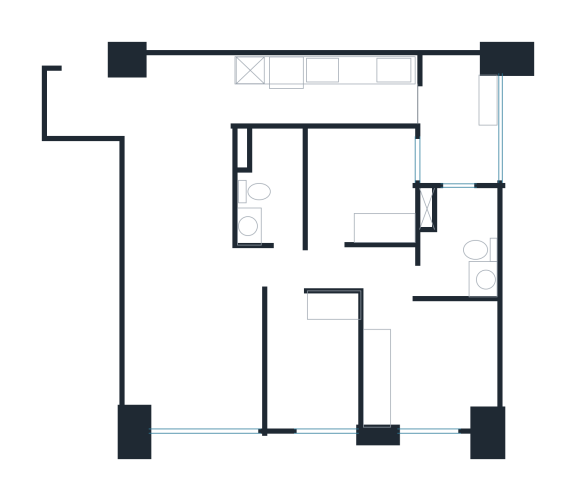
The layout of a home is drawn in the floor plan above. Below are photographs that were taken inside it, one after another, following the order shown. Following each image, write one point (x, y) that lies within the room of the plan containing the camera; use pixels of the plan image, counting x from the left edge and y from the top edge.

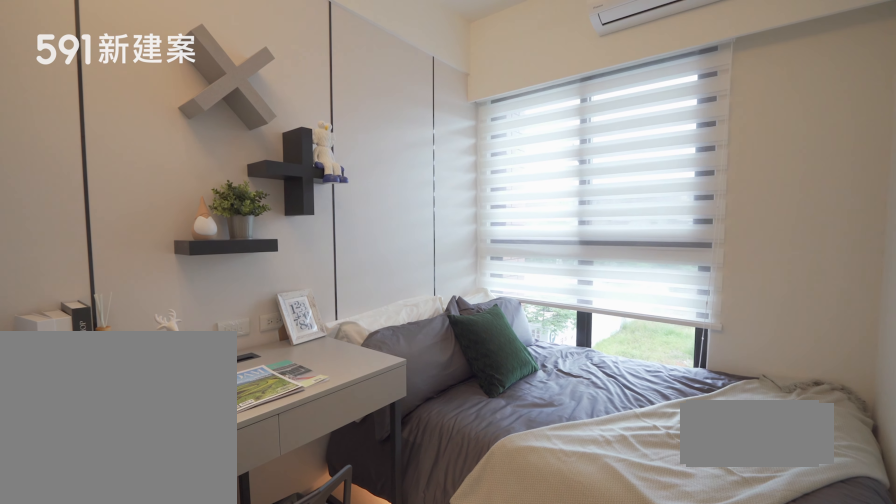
(316, 362)
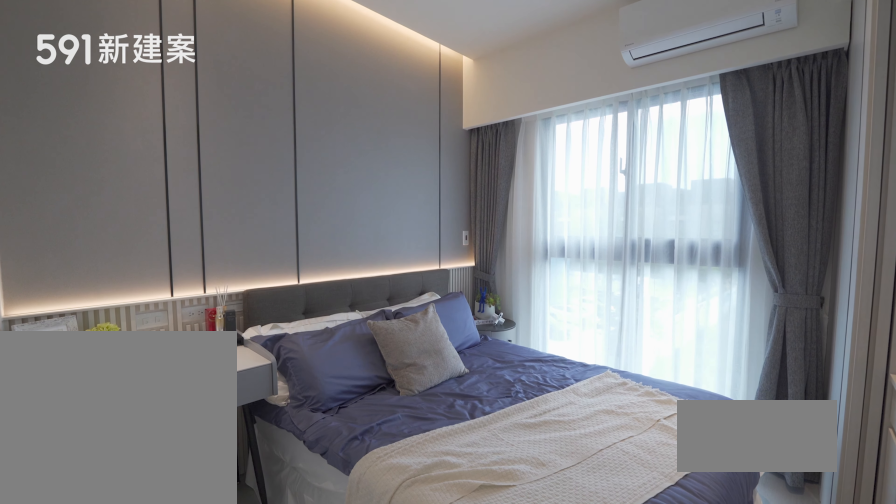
(426, 351)
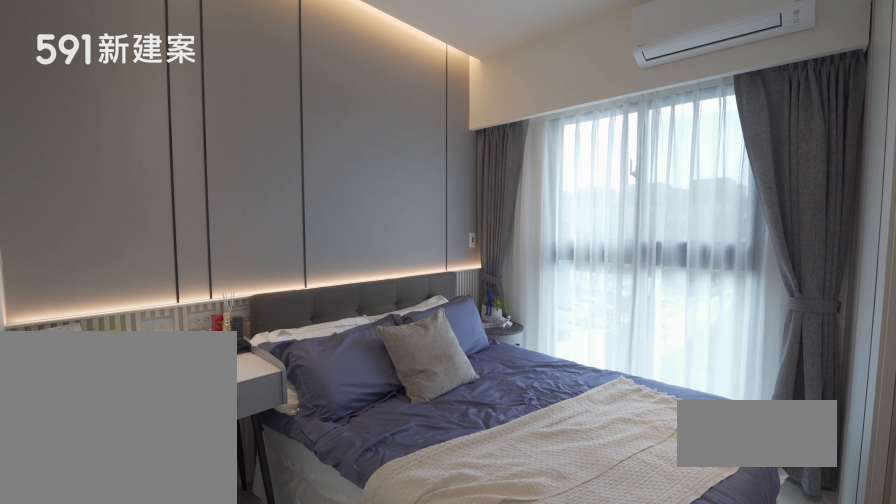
(426, 351)
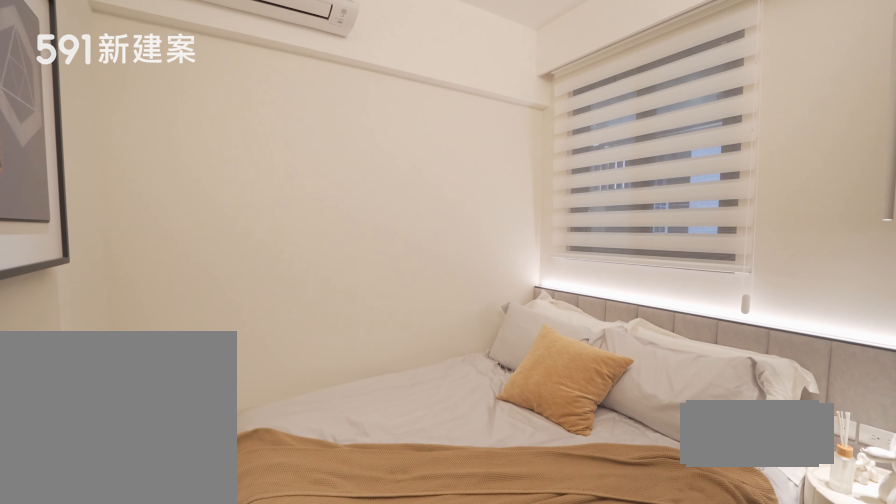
(364, 183)
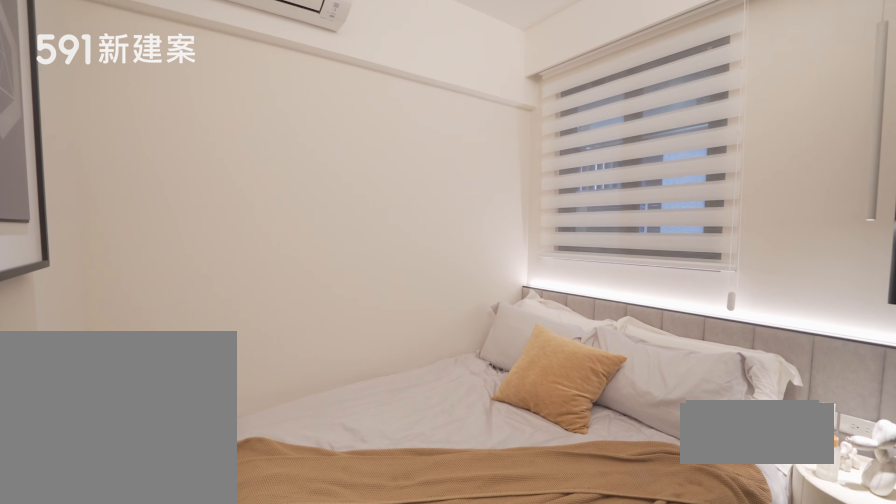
(364, 183)
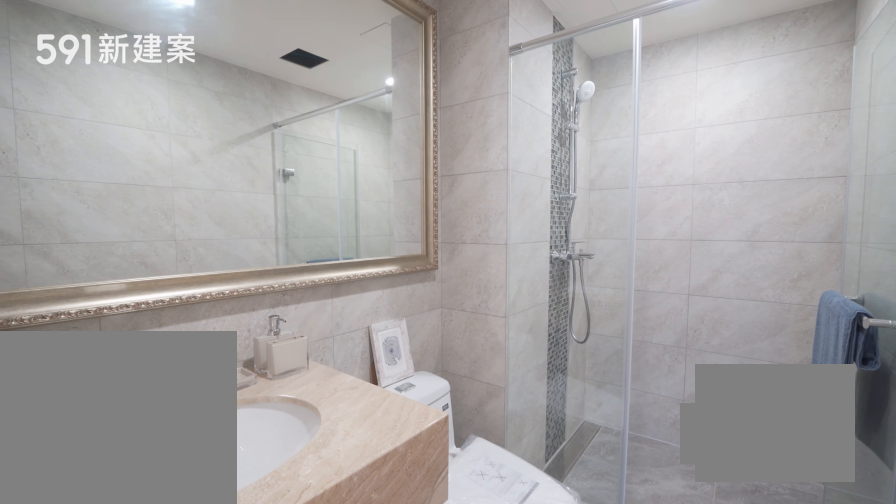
(271, 185)
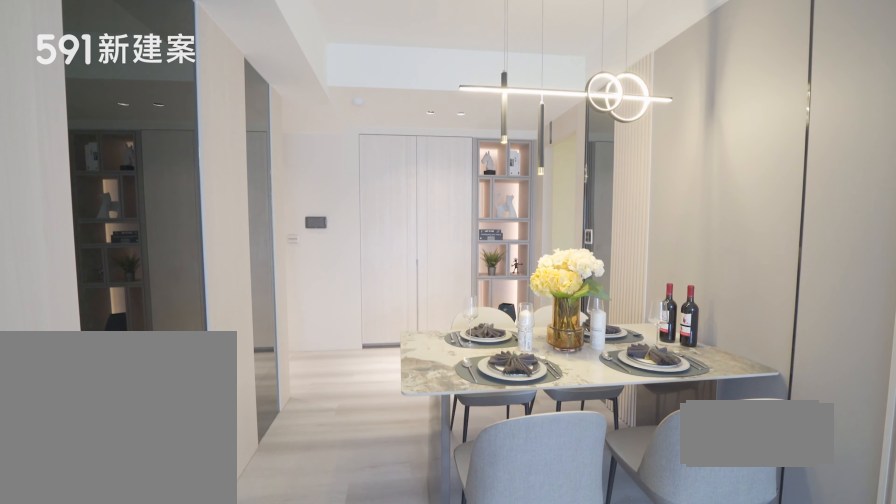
(182, 181)
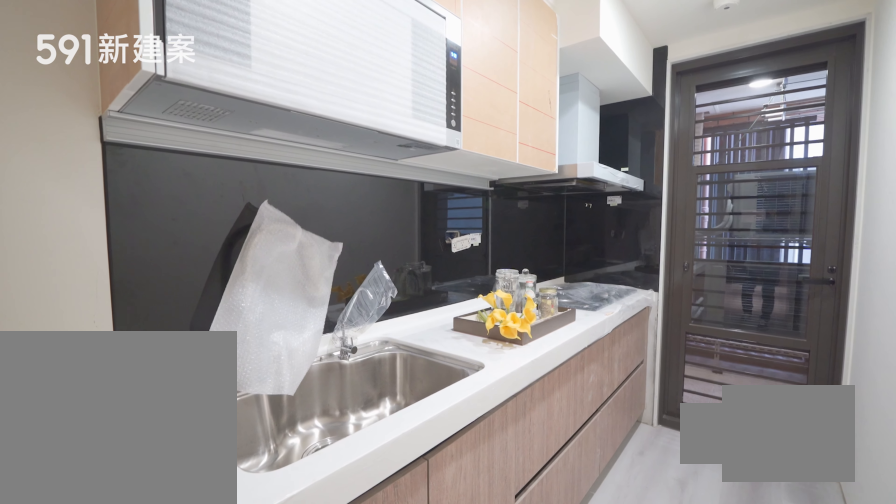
(325, 89)
